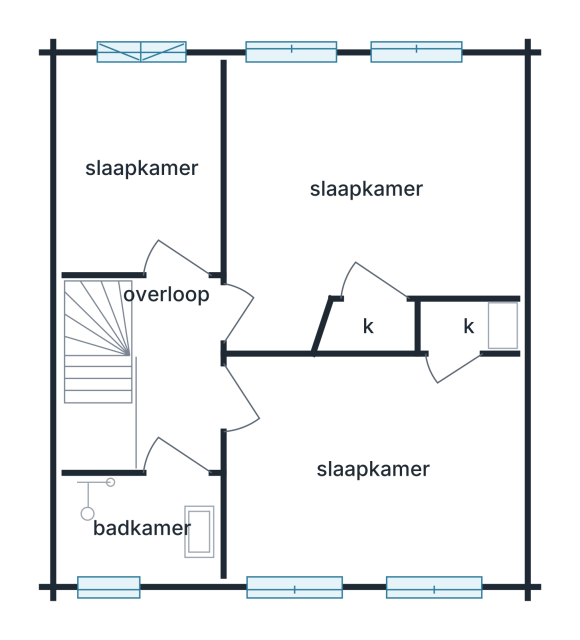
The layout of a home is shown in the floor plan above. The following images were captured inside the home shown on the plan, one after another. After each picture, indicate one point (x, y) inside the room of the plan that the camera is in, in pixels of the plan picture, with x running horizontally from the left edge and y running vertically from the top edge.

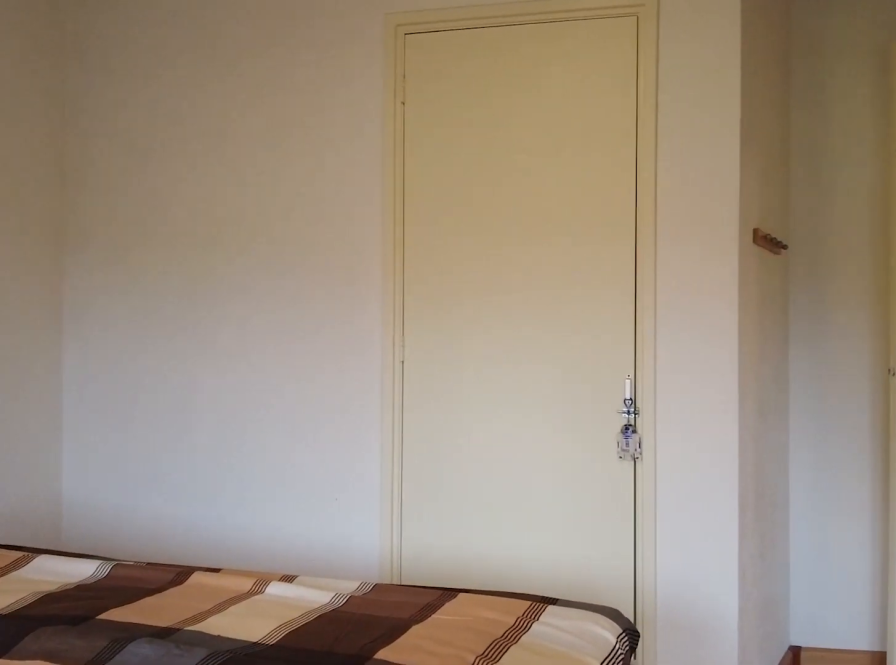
(365, 187)
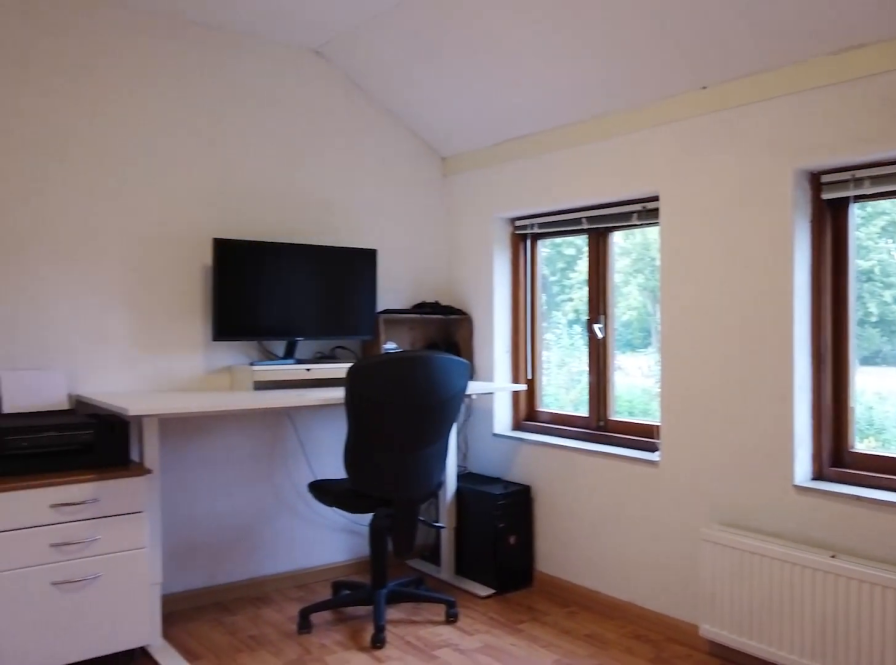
(372, 466)
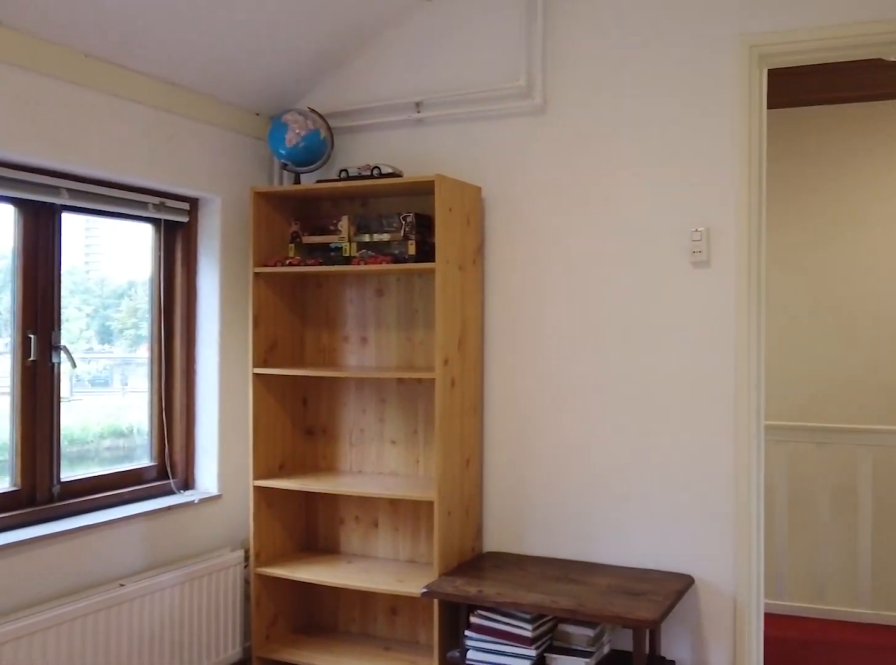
(372, 466)
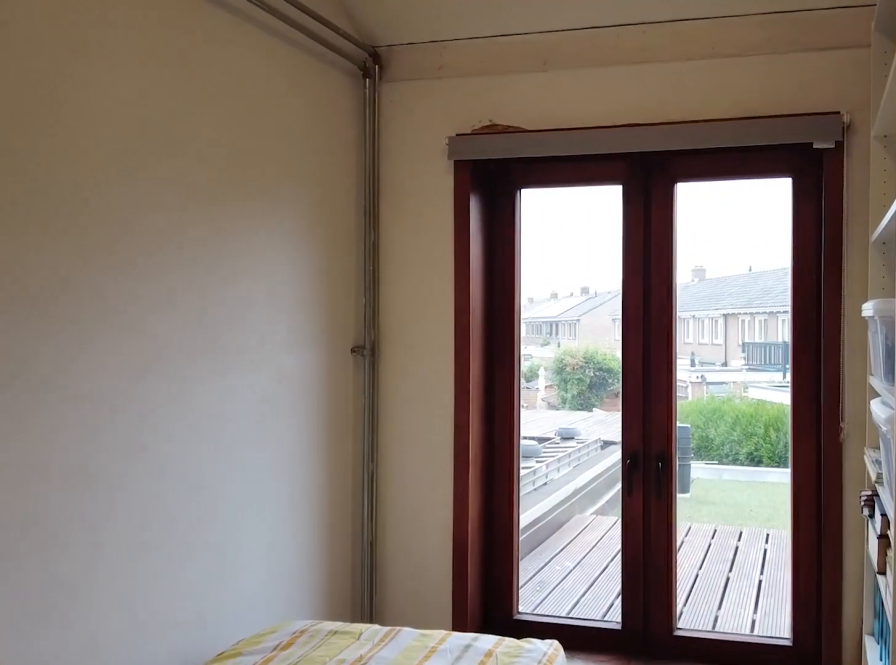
(141, 166)
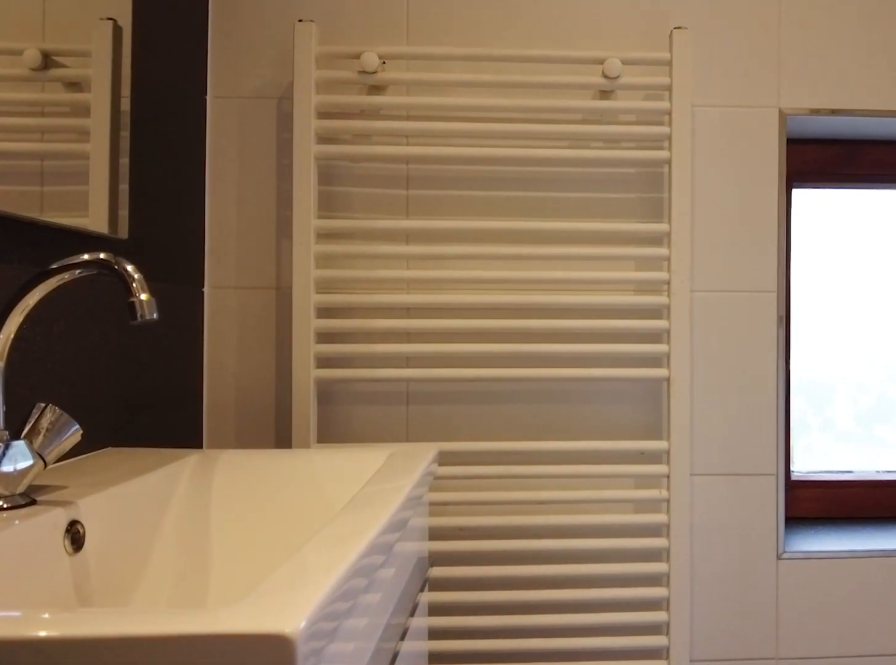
(143, 525)
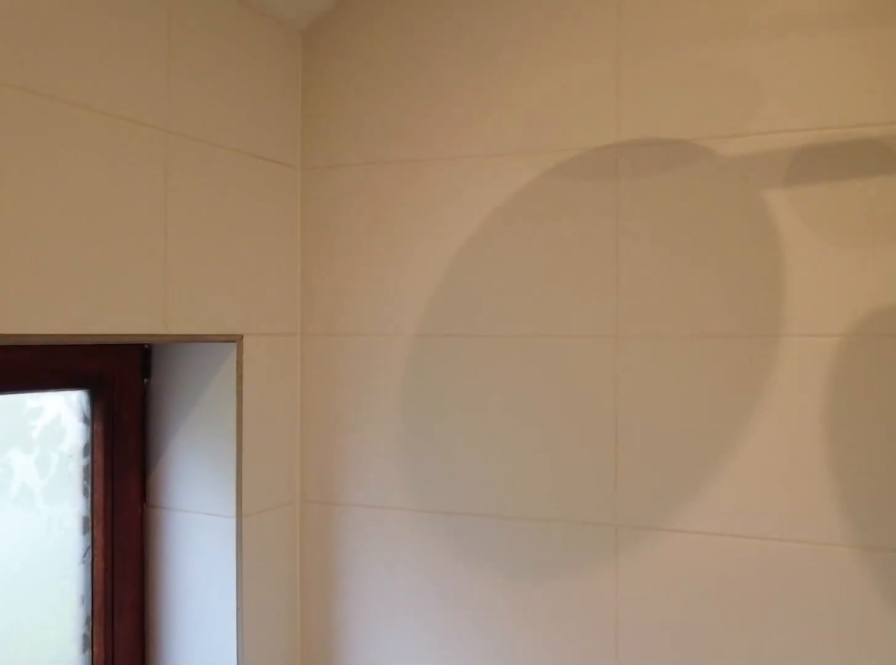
(143, 525)
